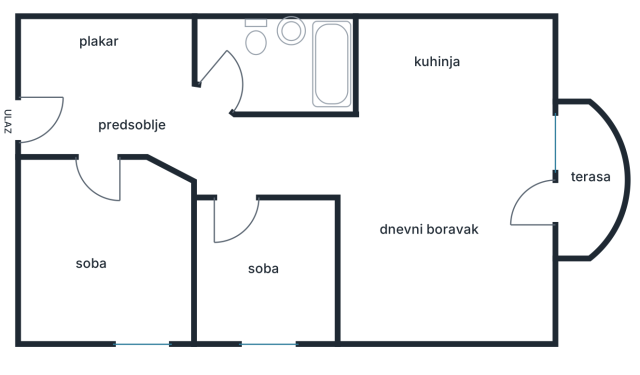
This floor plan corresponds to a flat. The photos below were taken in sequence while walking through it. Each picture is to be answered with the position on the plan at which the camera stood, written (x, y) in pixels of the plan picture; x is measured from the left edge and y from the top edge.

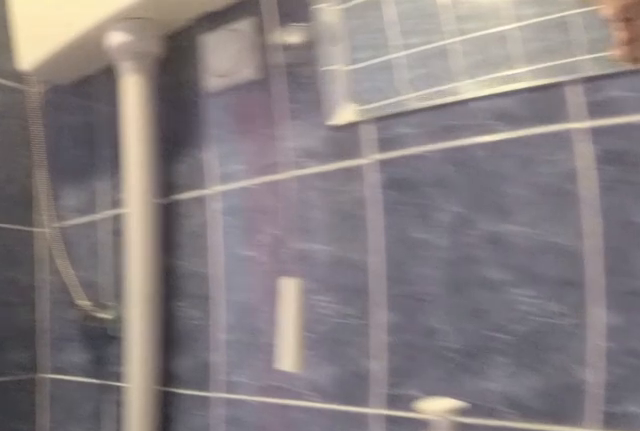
(297, 84)
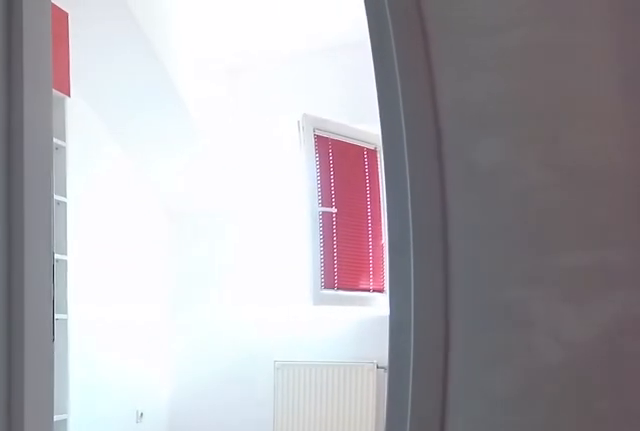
(215, 124)
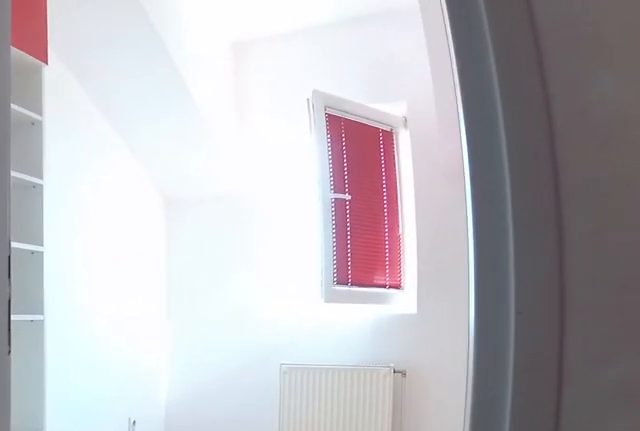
(221, 139)
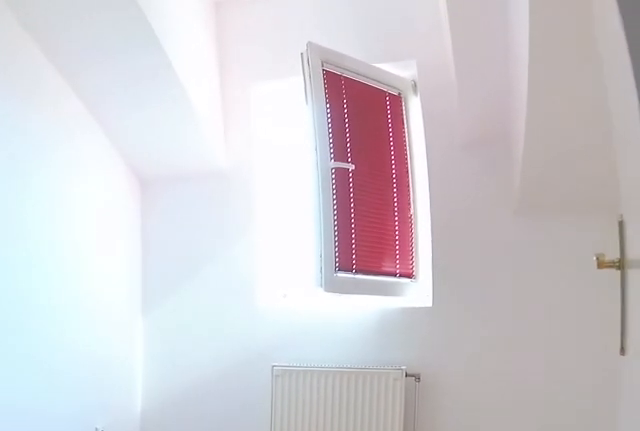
(229, 159)
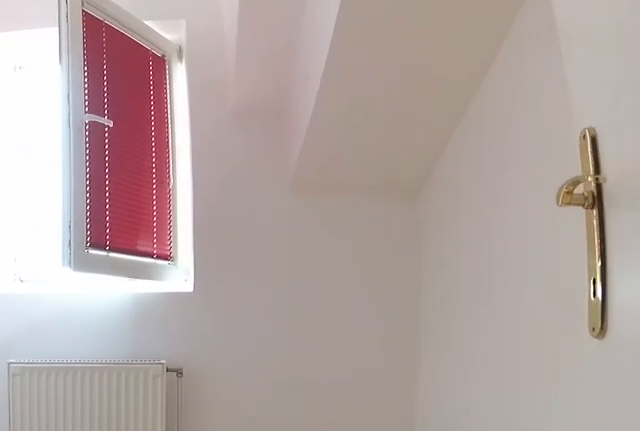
(232, 224)
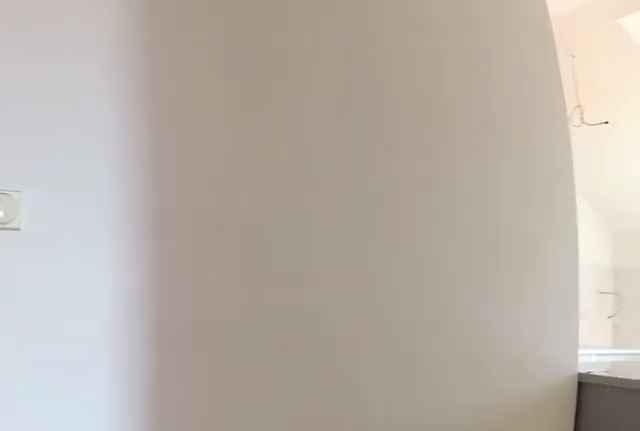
(231, 206)
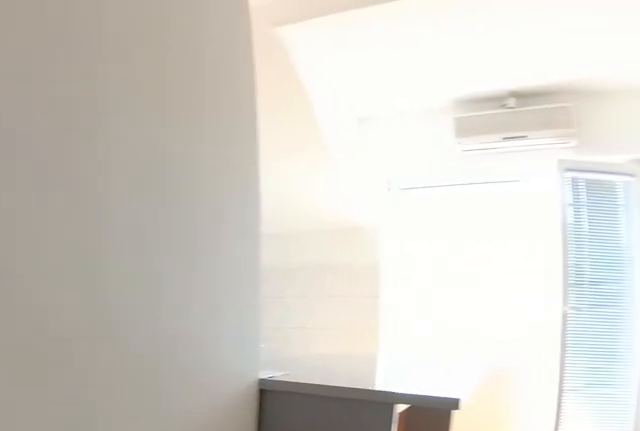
(237, 178)
